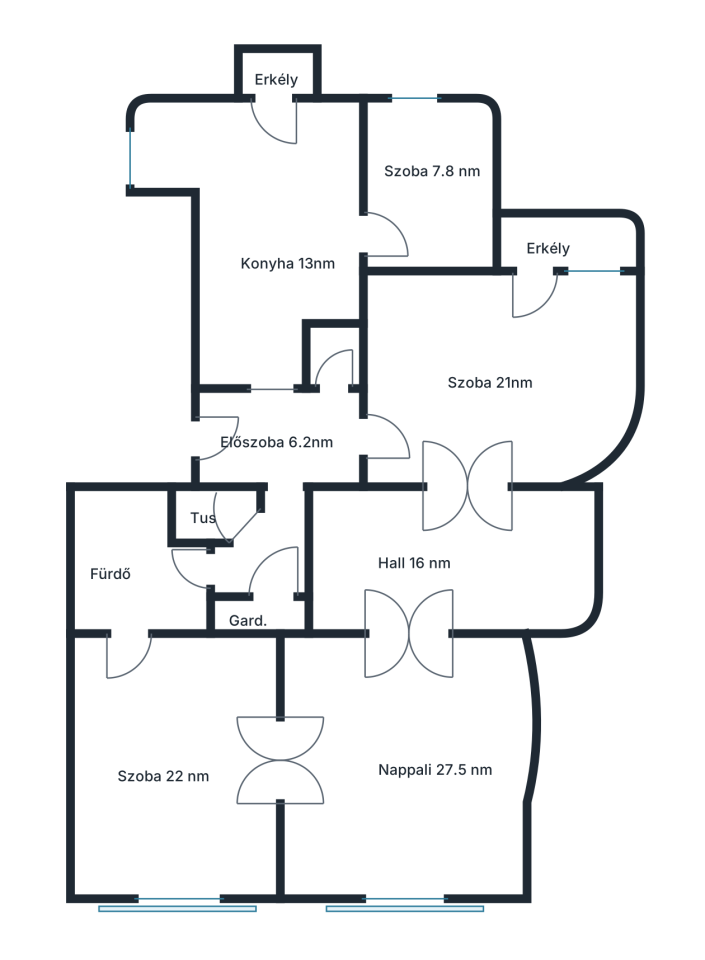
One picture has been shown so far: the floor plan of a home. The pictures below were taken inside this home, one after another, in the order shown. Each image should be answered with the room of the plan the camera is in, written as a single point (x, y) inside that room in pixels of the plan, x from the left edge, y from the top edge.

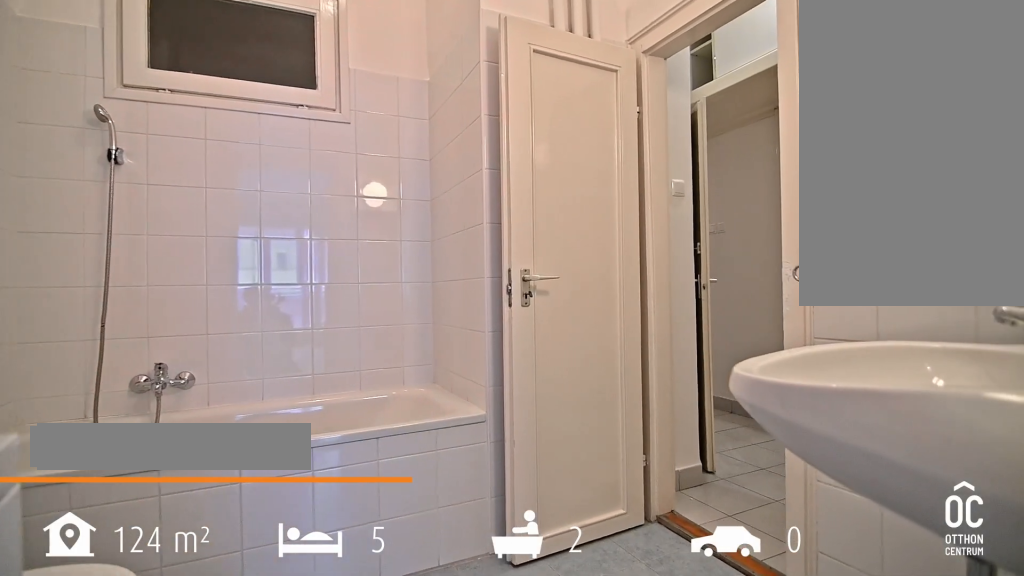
(133, 568)
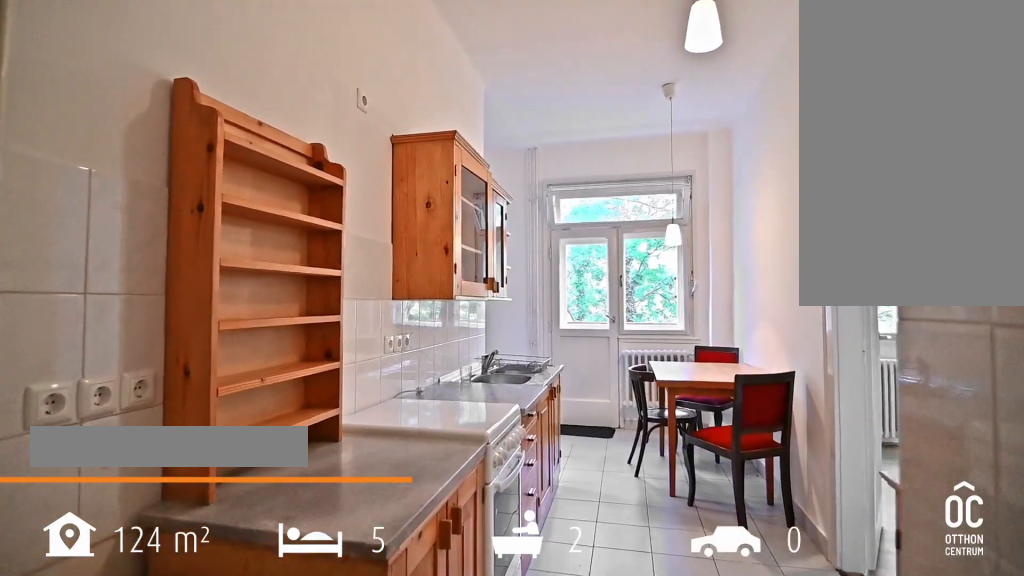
(285, 253)
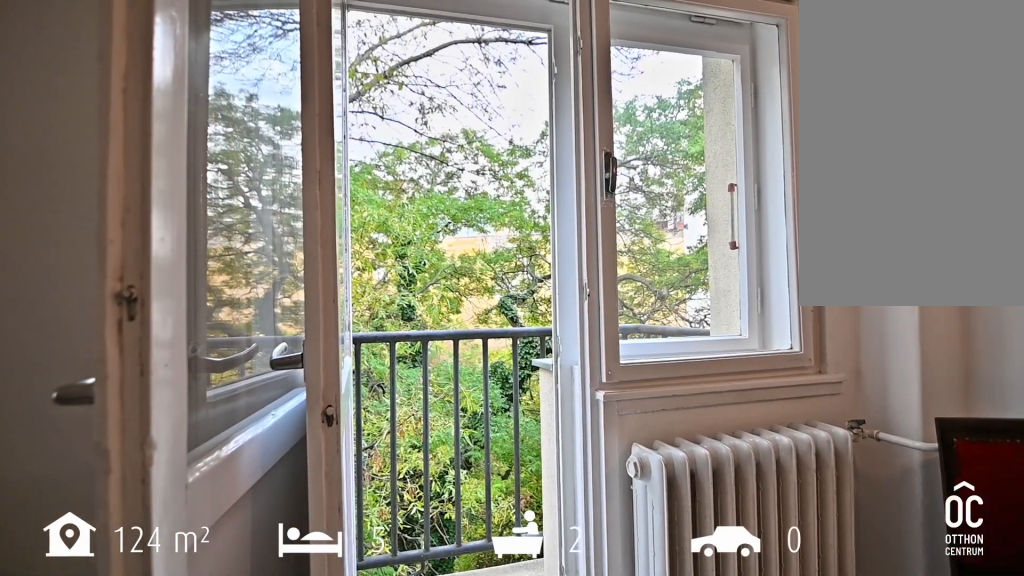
(285, 253)
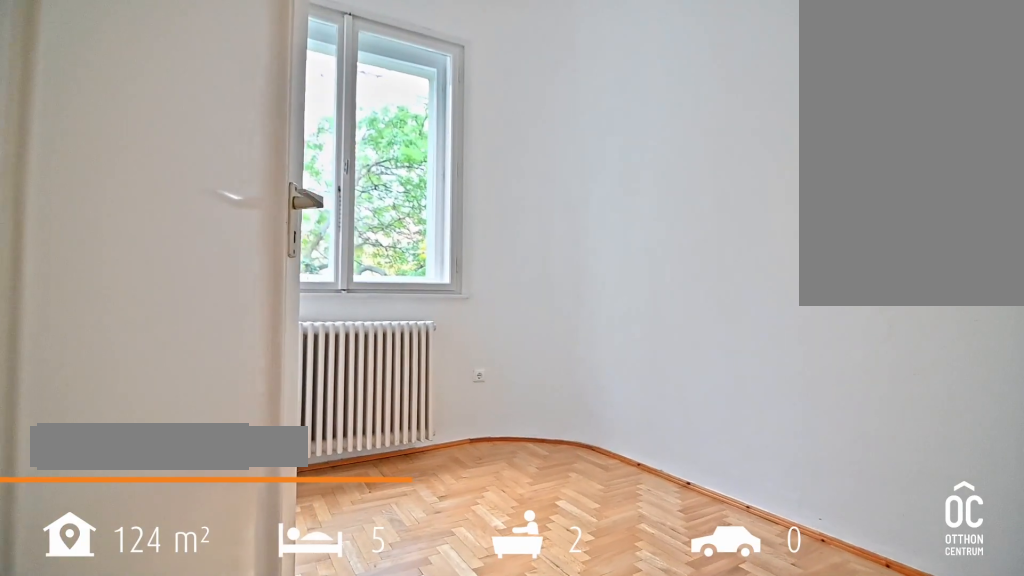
(428, 192)
